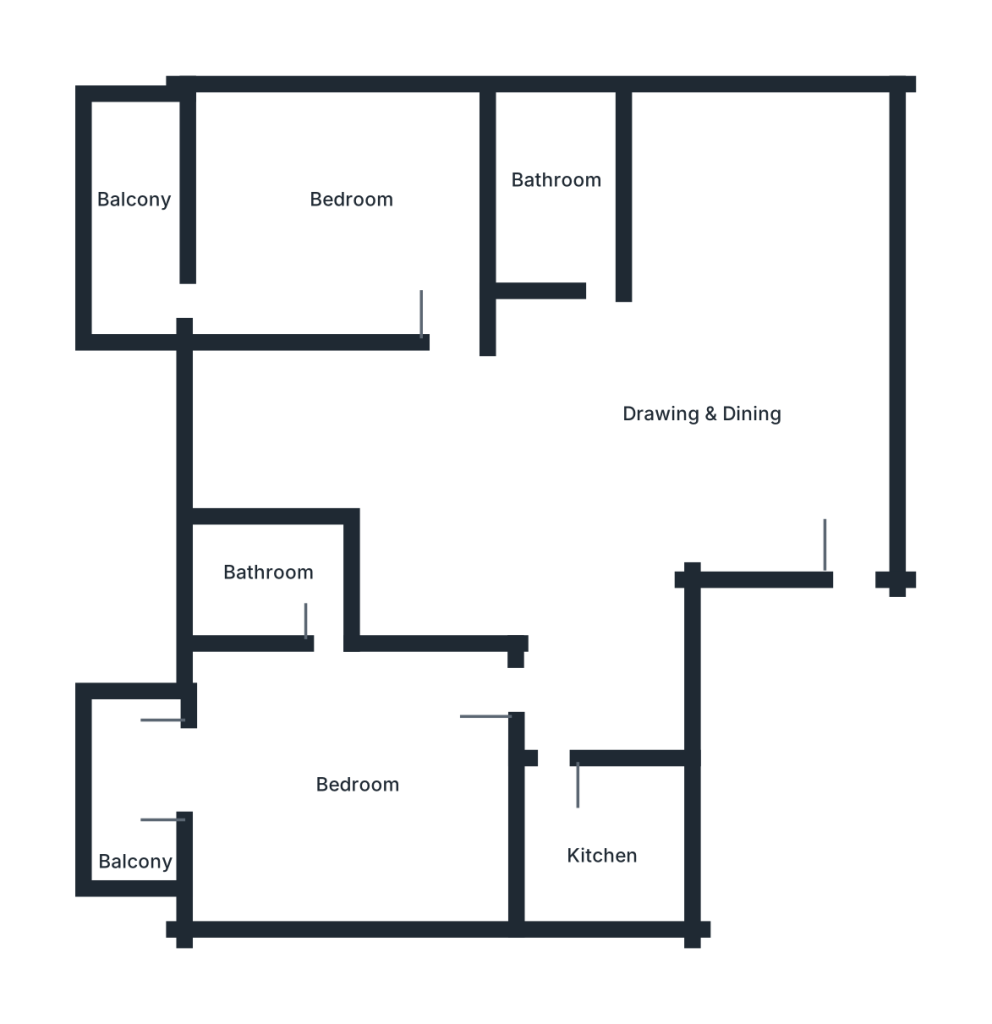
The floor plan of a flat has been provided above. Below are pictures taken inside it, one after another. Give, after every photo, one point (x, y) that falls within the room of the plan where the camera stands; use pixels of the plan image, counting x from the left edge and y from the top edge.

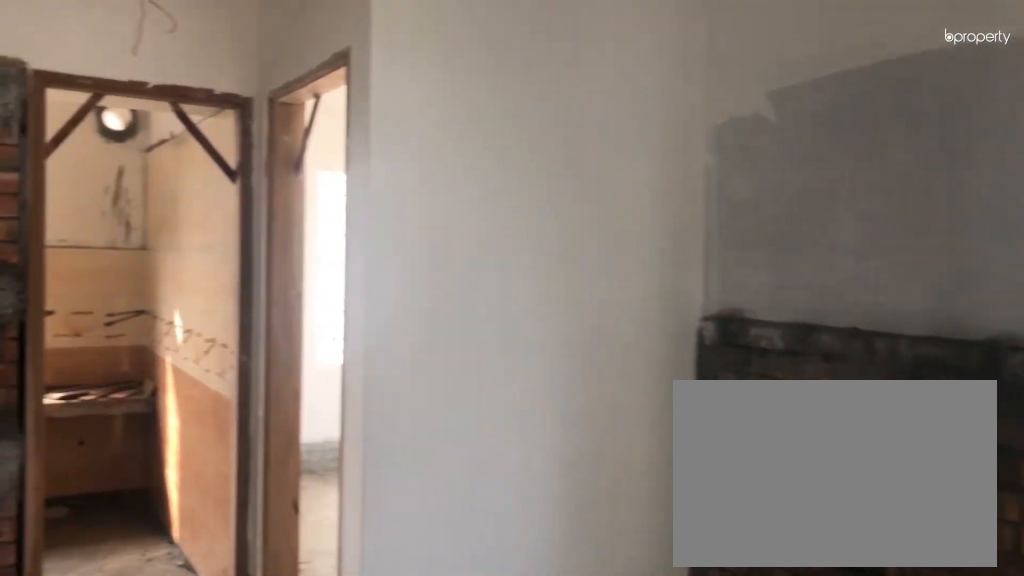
(523, 471)
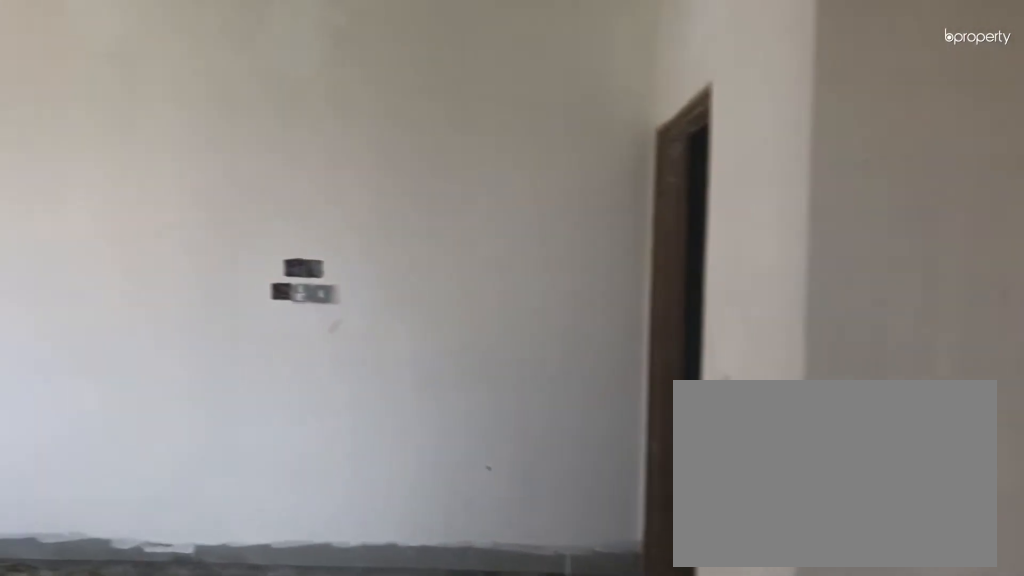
(739, 466)
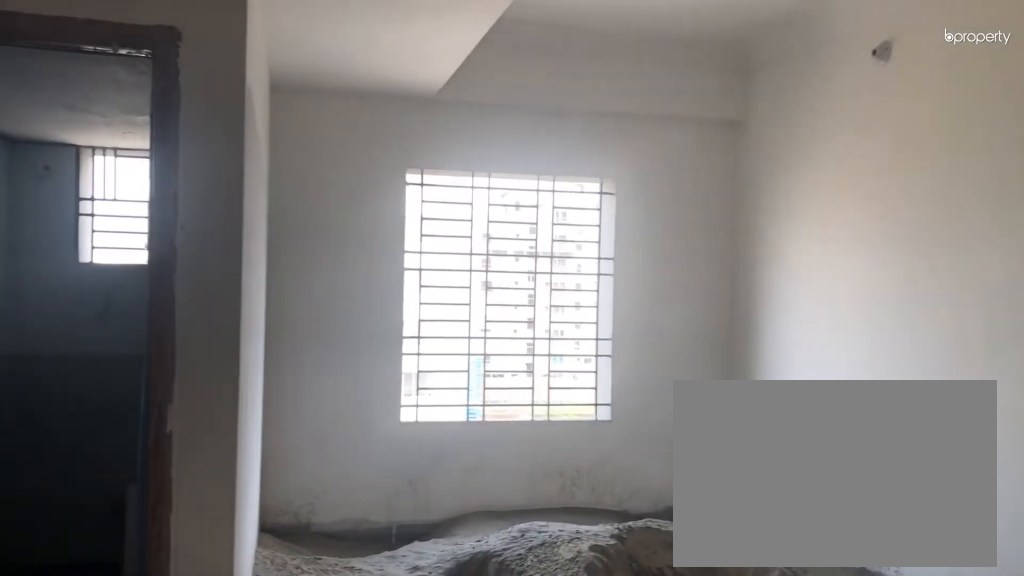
(785, 289)
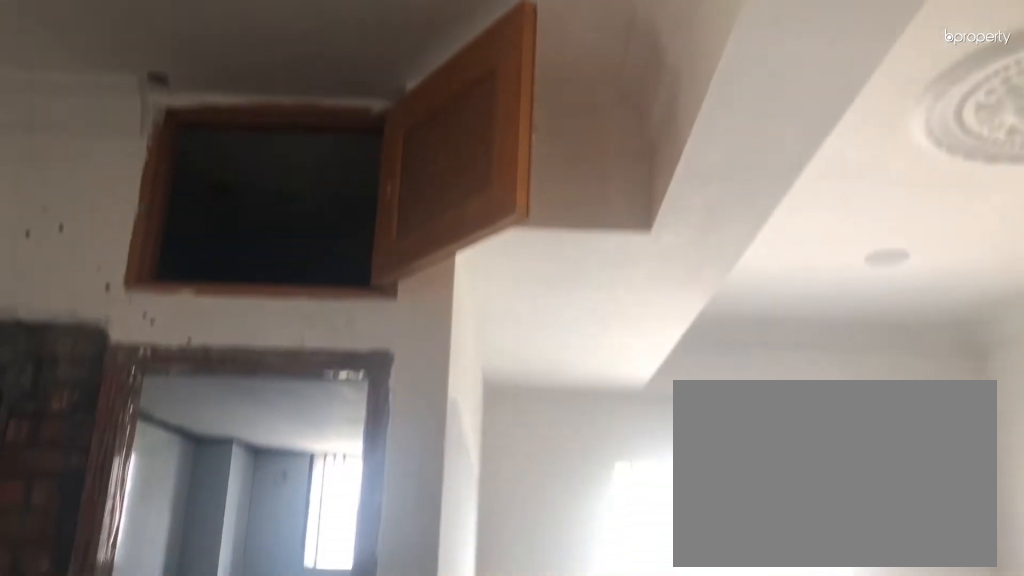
(633, 421)
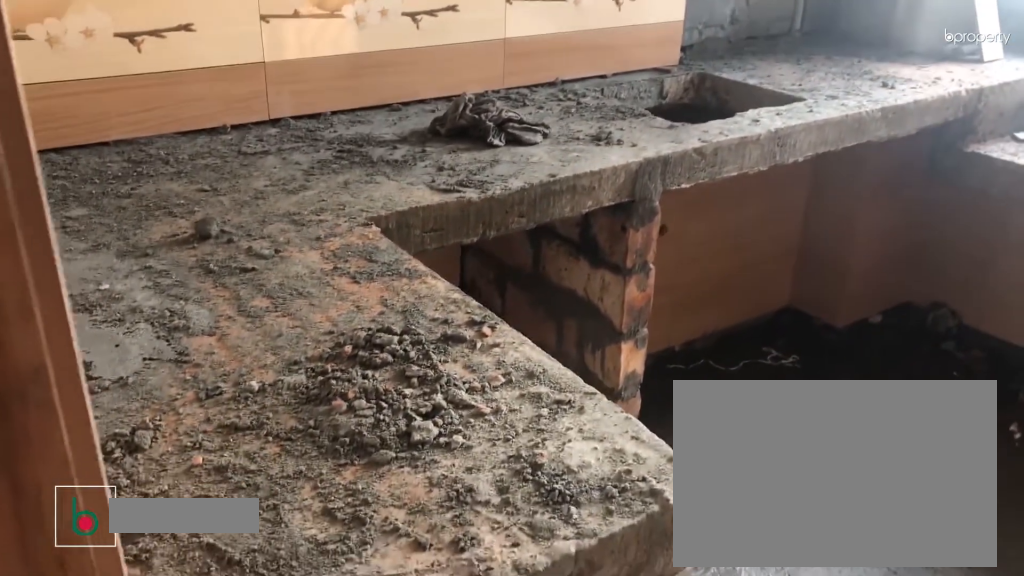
(603, 838)
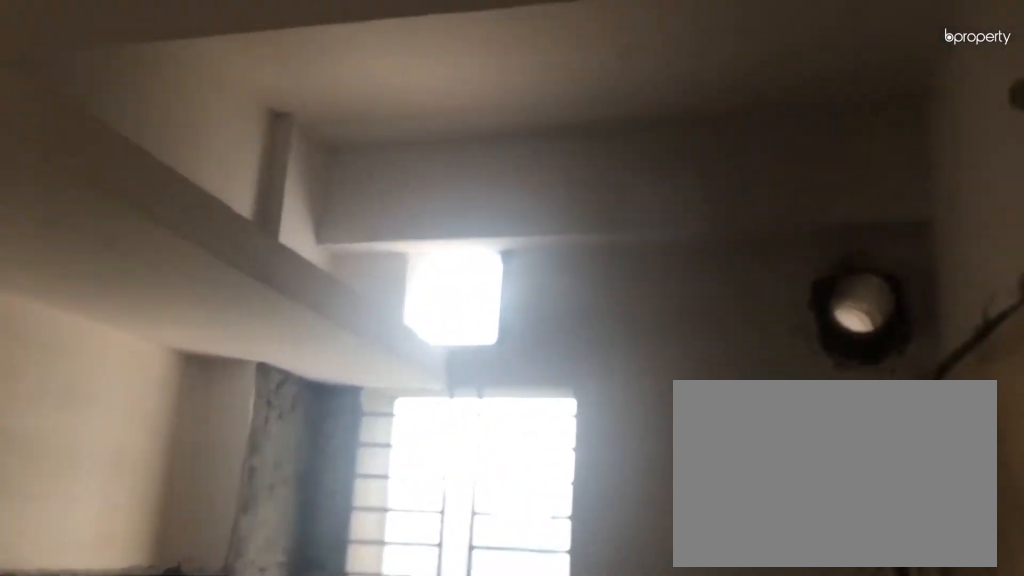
(603, 838)
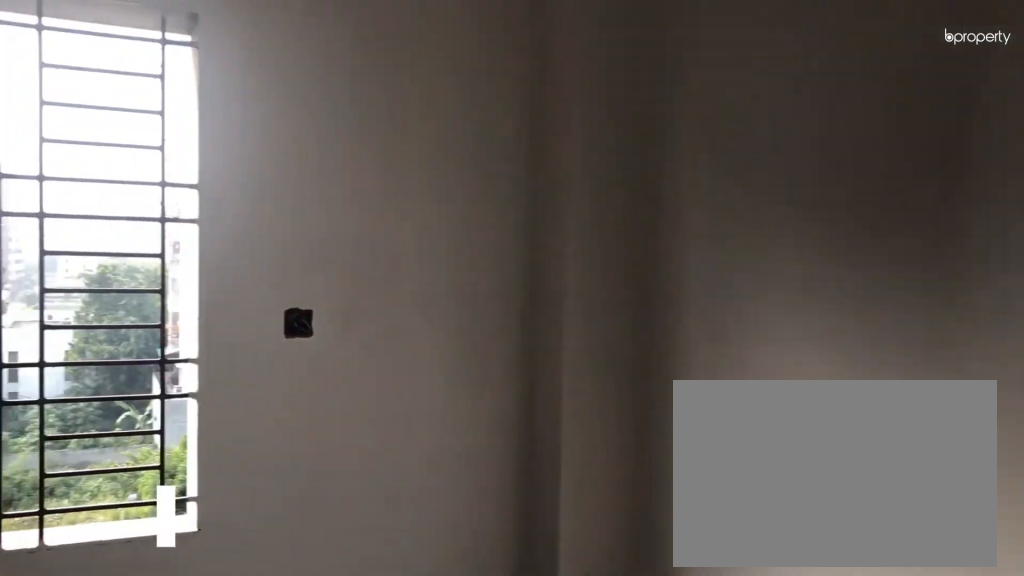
(348, 804)
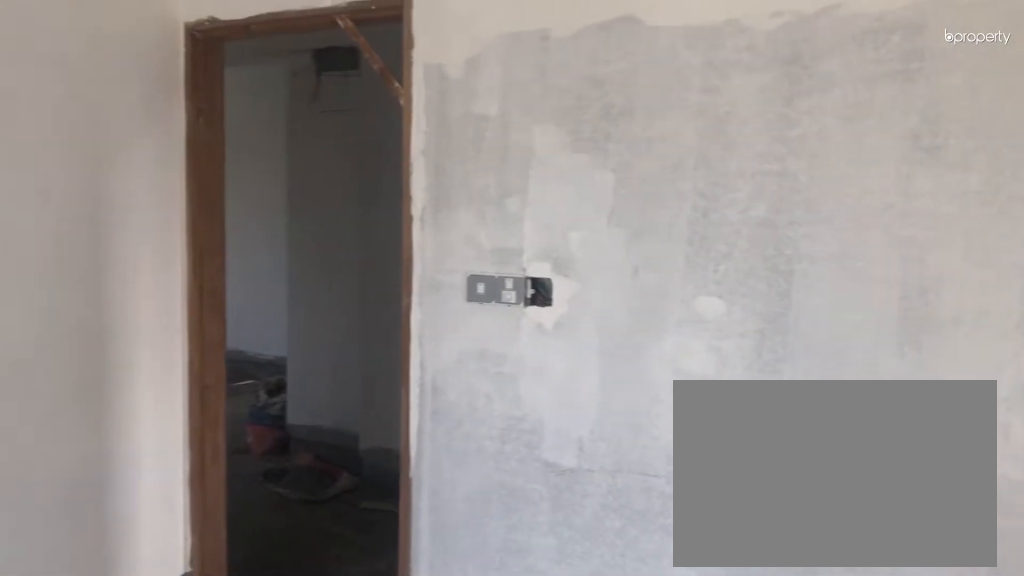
(348, 804)
